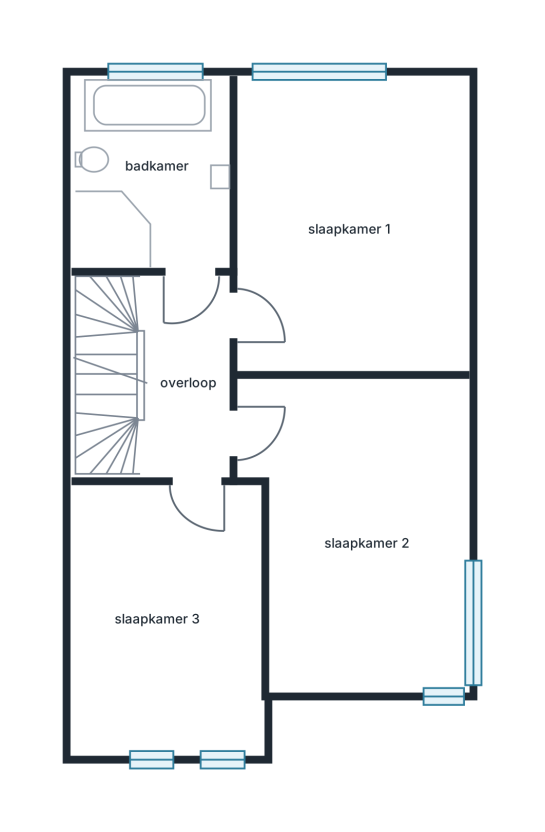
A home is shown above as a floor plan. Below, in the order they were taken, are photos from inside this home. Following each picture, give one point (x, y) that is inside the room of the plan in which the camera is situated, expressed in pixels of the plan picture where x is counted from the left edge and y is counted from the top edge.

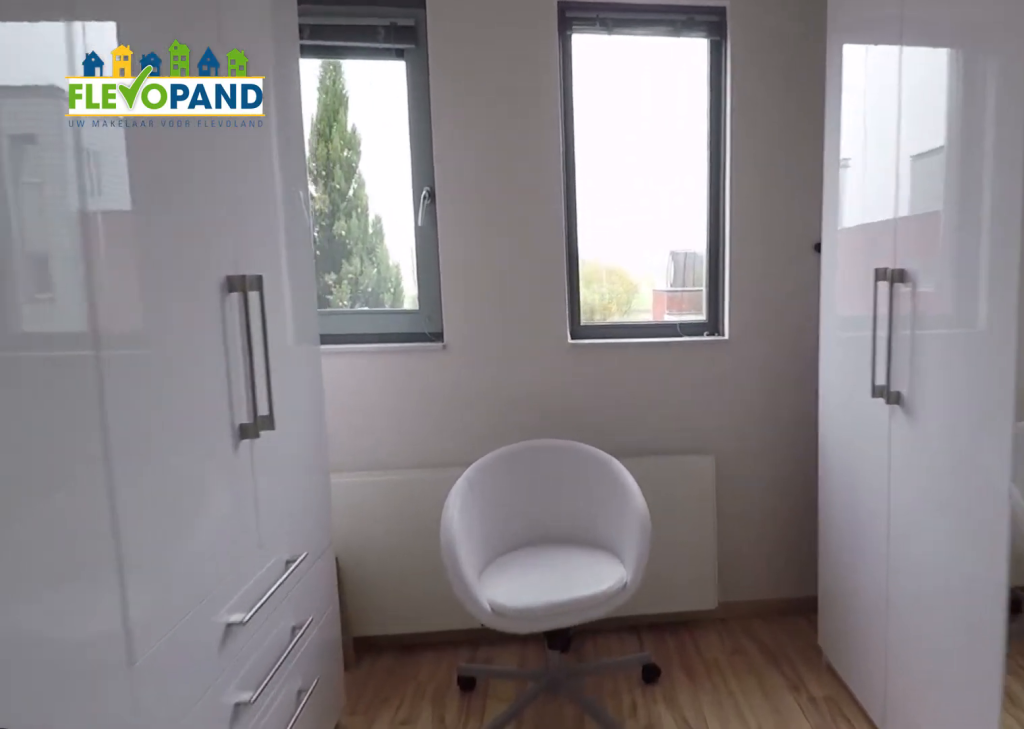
(168, 650)
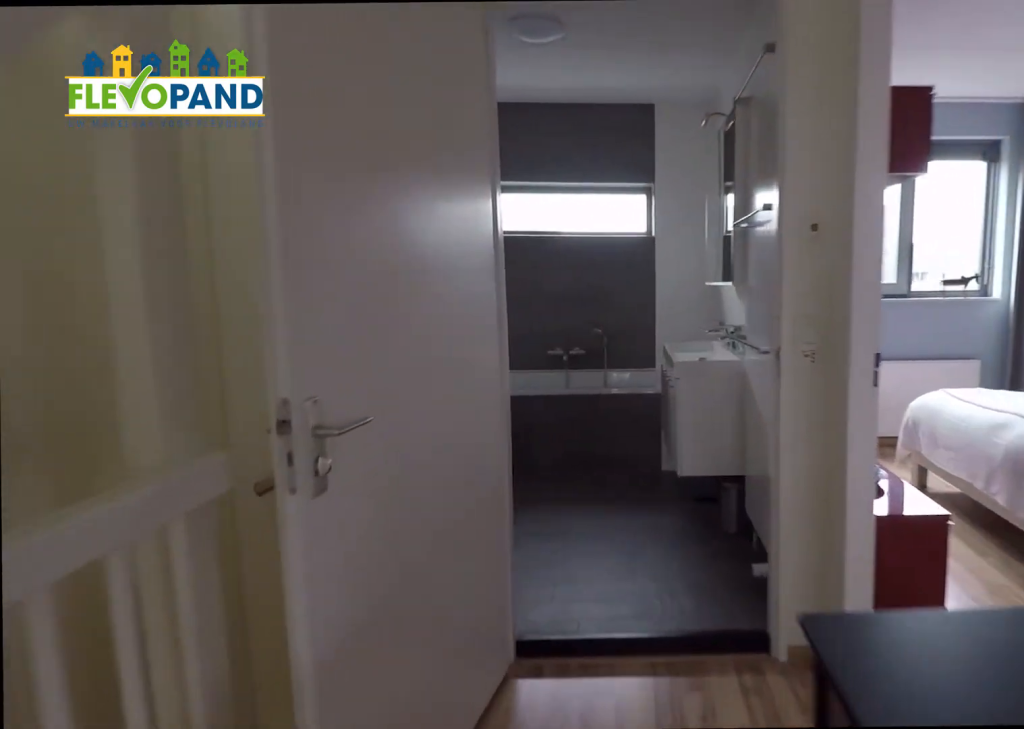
(180, 382)
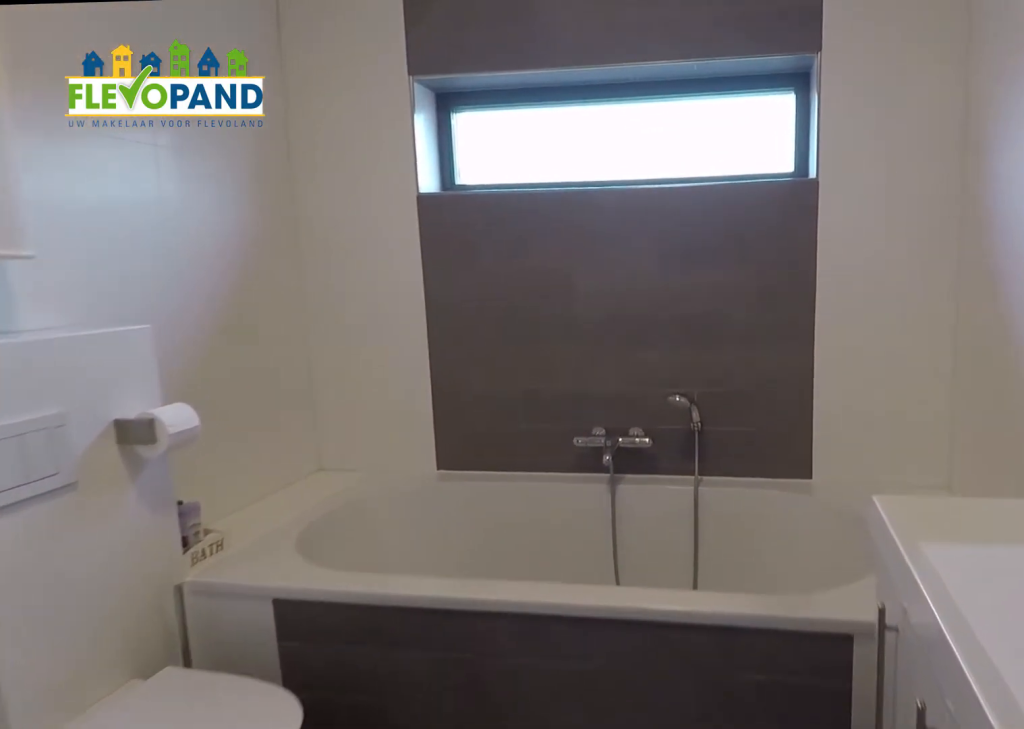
(147, 103)
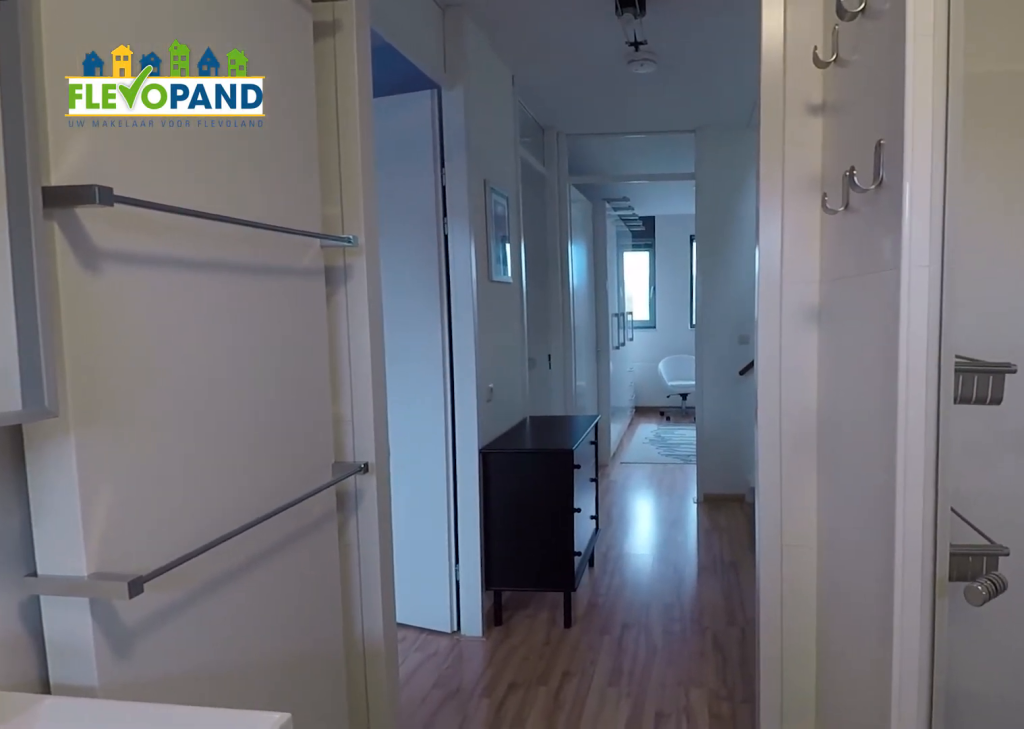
(147, 103)
